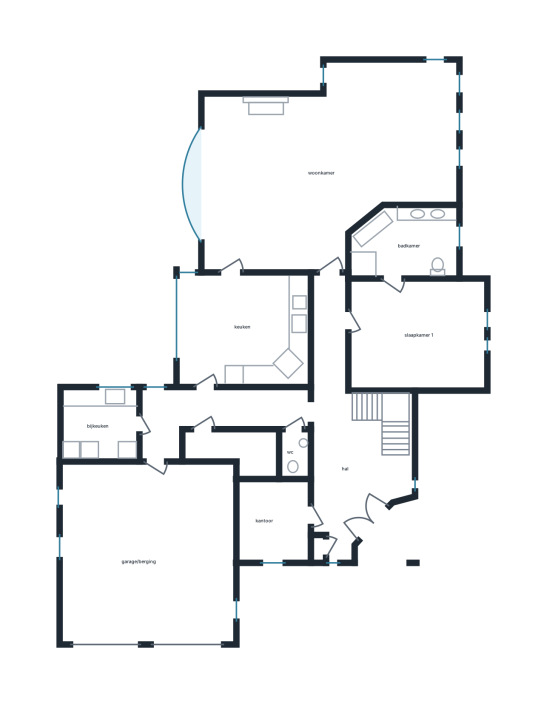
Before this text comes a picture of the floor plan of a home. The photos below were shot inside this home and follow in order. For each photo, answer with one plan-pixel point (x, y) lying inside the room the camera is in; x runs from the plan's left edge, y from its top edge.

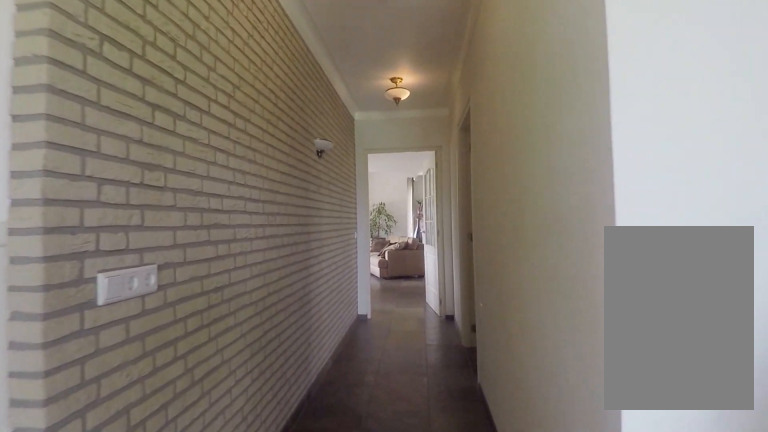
(345, 435)
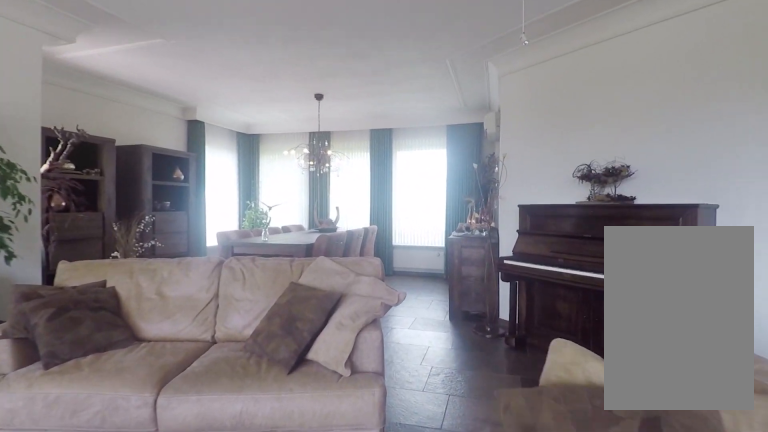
(318, 164)
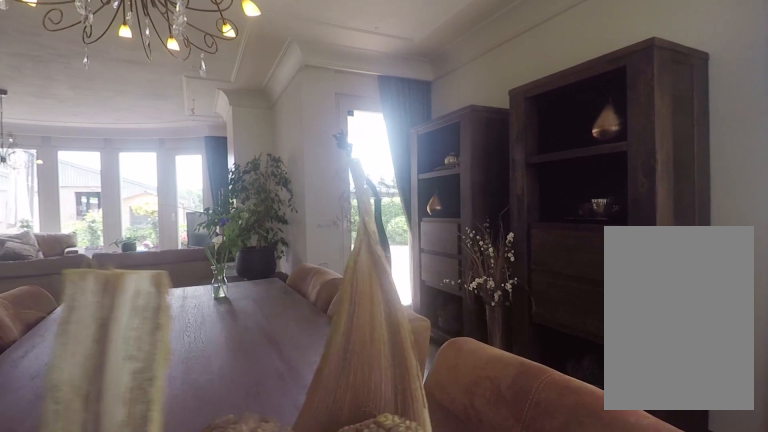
(318, 164)
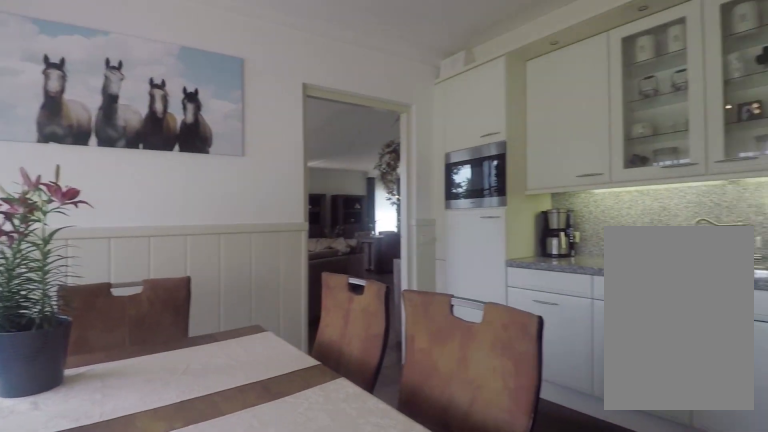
(244, 328)
